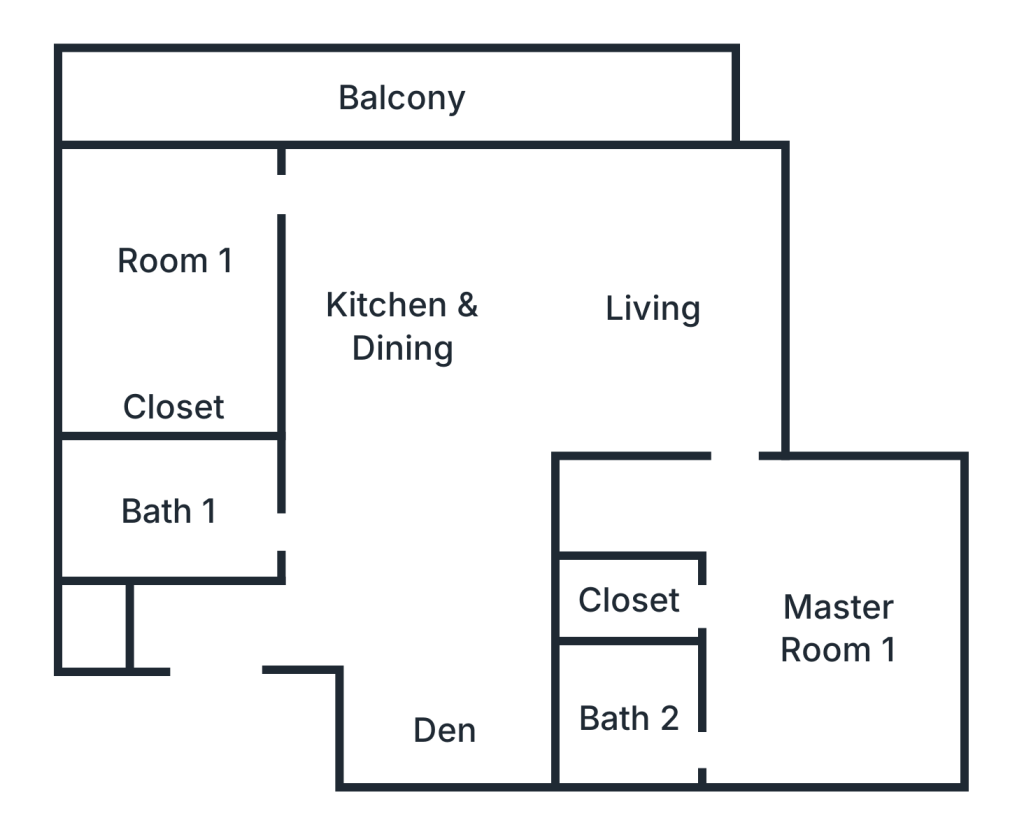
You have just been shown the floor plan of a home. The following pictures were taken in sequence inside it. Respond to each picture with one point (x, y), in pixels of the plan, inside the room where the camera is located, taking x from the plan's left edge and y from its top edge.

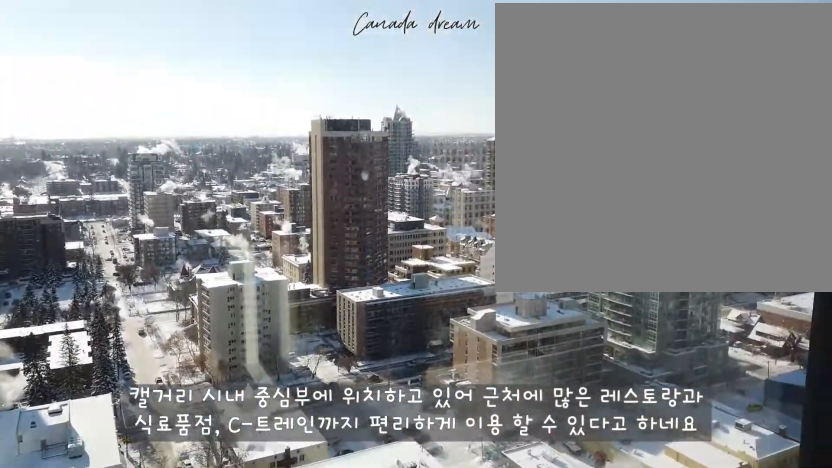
(838, 620)
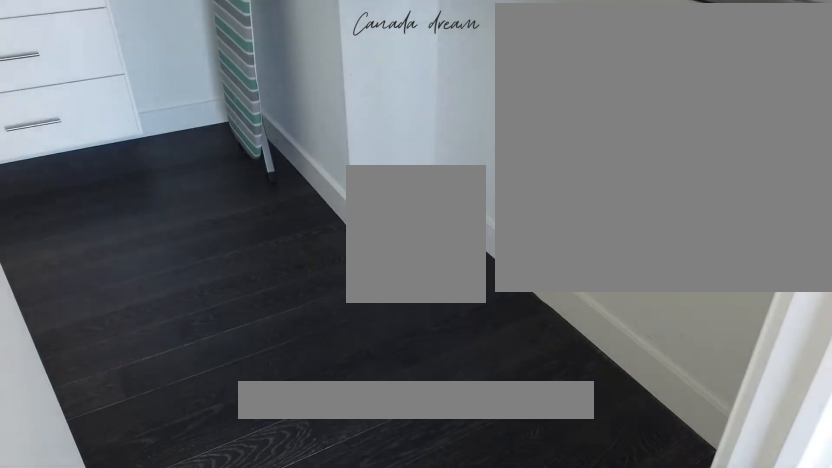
(630, 600)
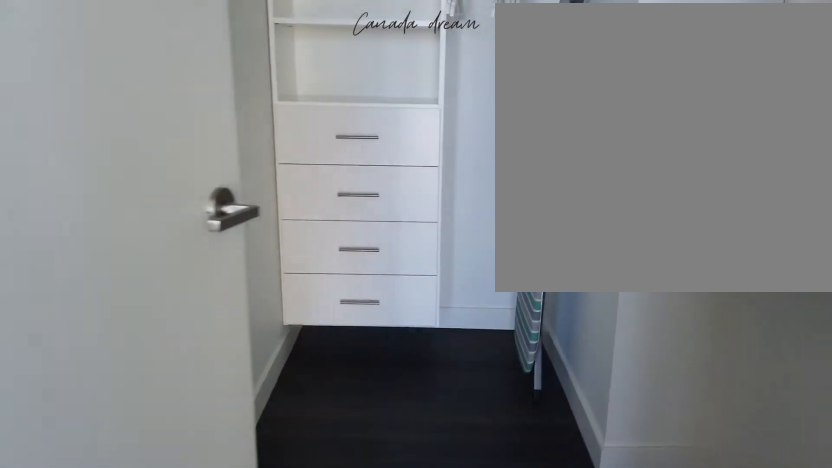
(631, 601)
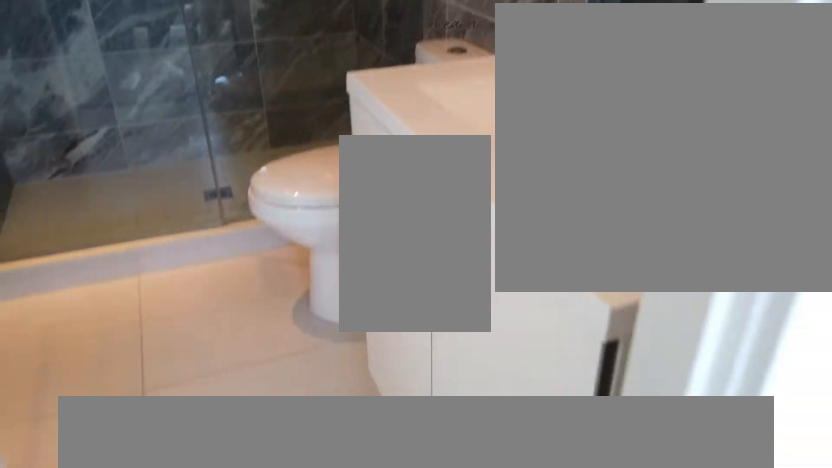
(630, 725)
